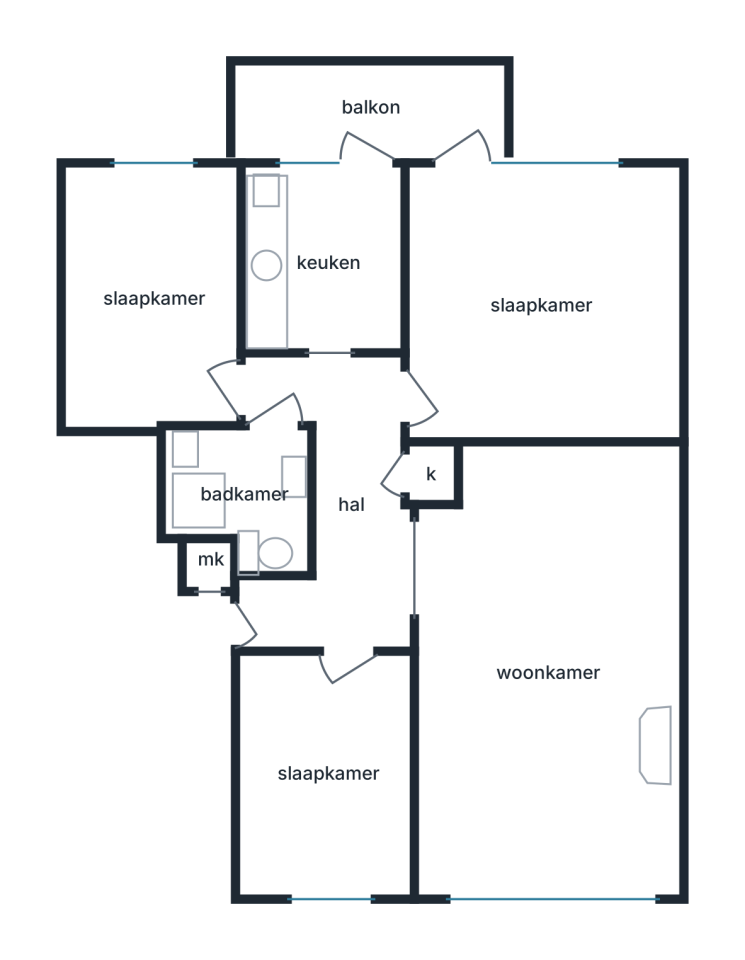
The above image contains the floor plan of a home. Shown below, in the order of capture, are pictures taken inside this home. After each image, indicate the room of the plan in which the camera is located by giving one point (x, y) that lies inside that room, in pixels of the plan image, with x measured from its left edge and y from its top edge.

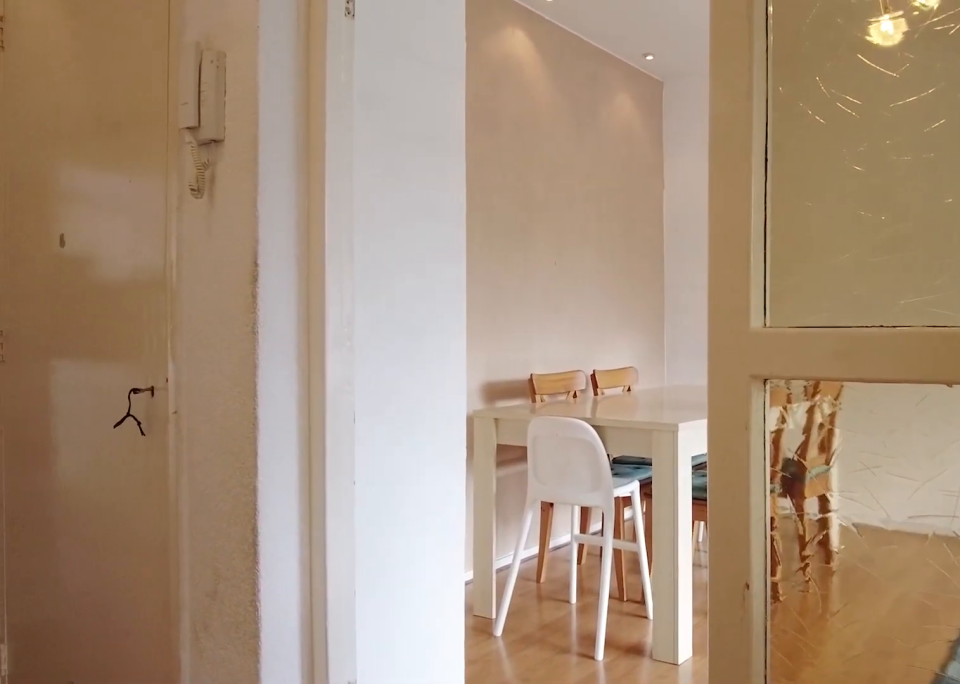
(339, 503)
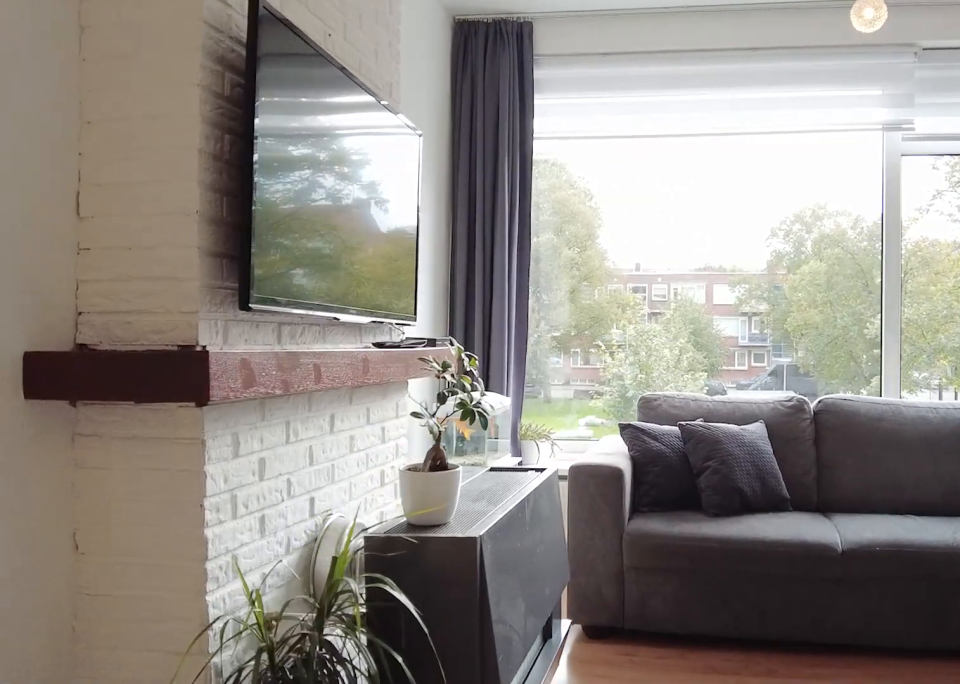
(547, 670)
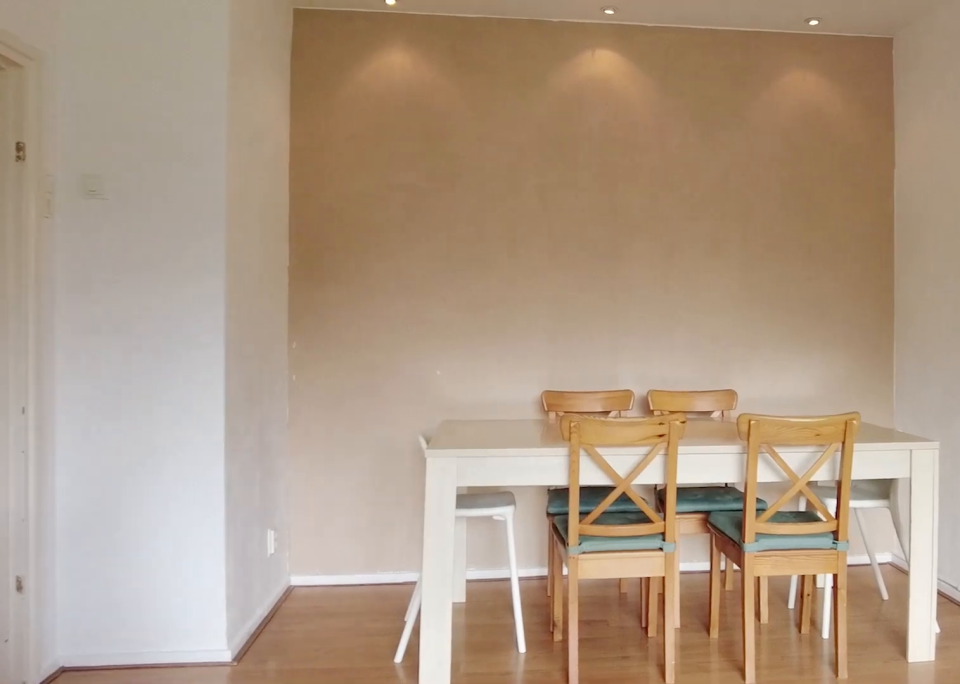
(547, 670)
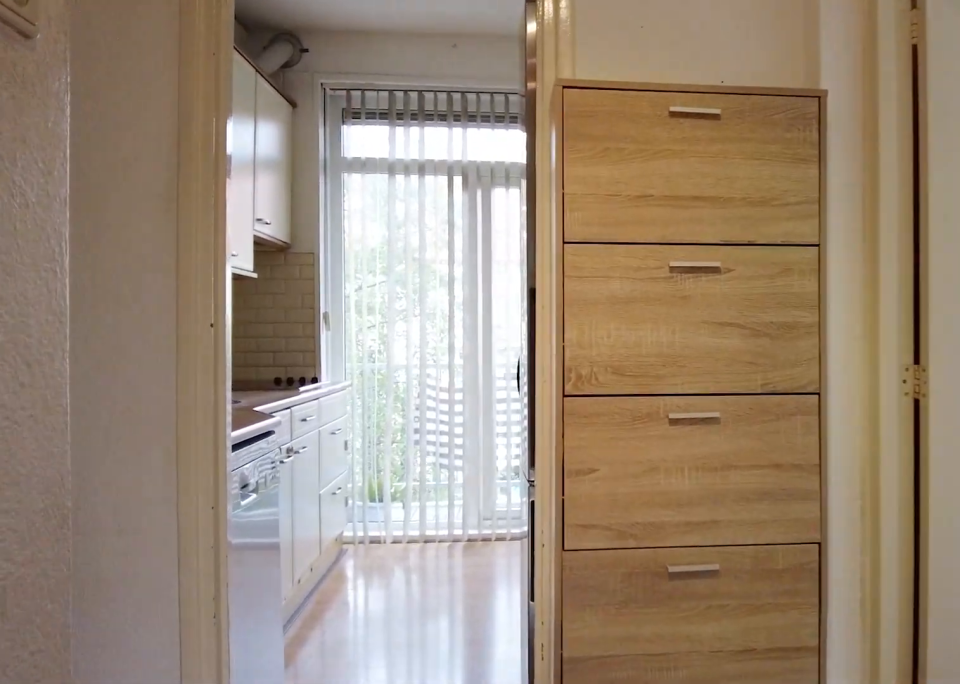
(339, 503)
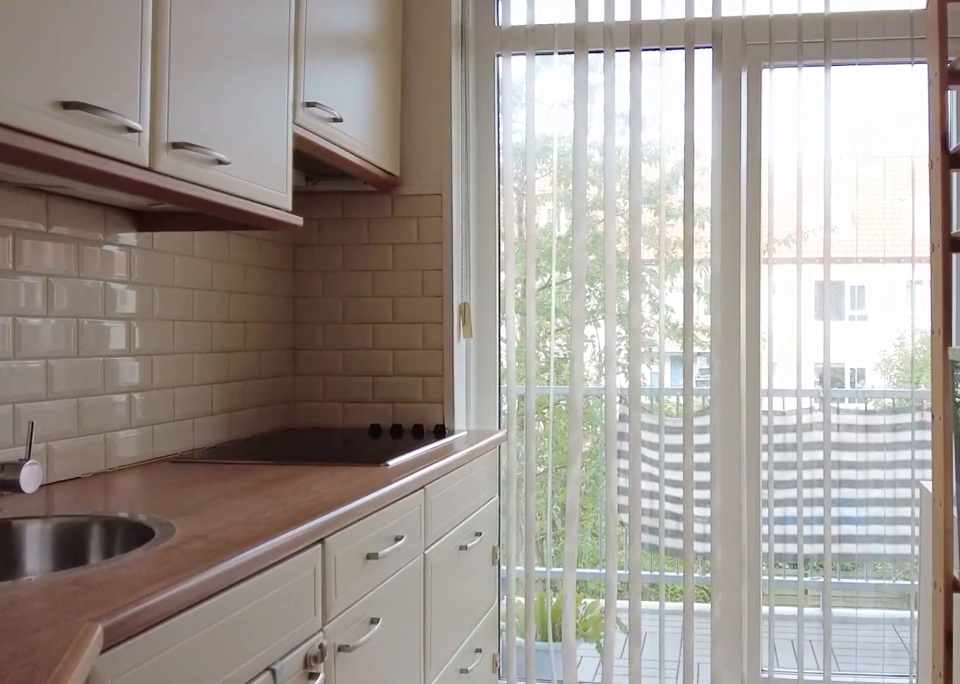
(325, 263)
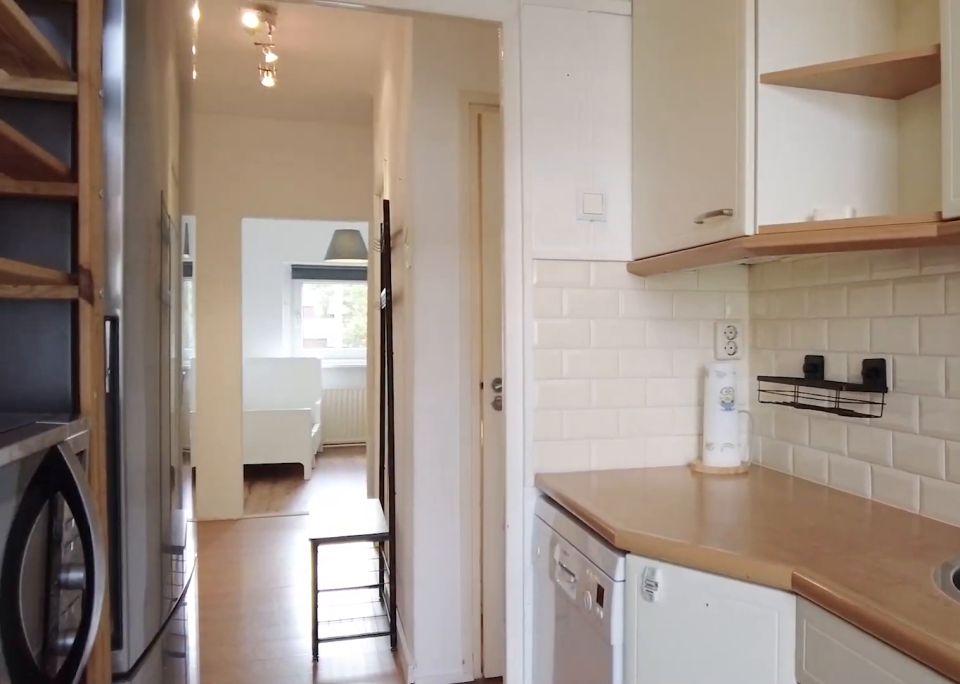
(325, 263)
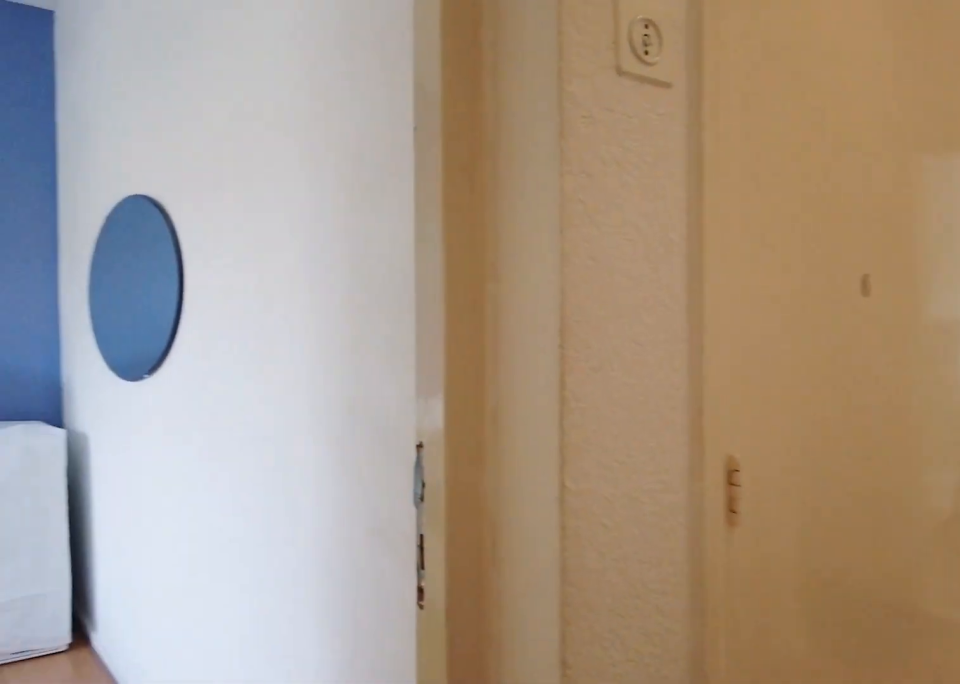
(340, 503)
